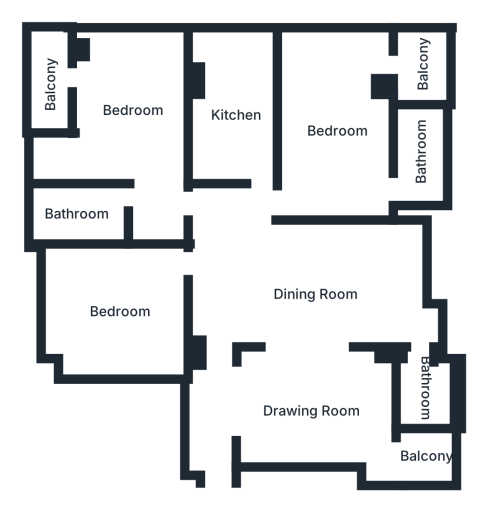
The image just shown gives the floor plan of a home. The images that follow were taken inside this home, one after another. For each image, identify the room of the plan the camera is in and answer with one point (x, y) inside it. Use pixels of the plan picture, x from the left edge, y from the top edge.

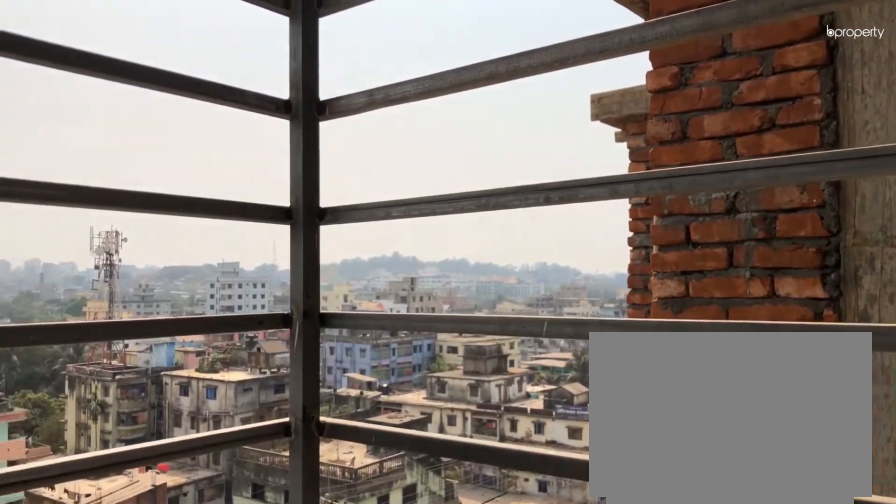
(427, 458)
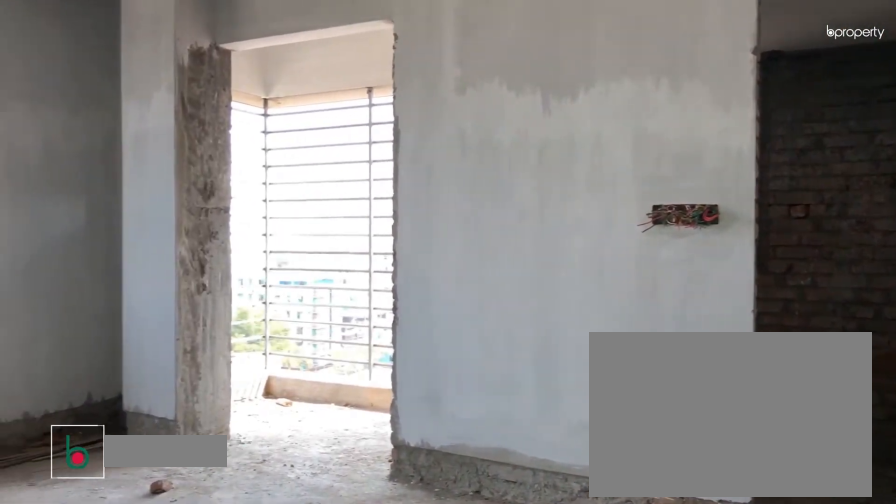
(346, 127)
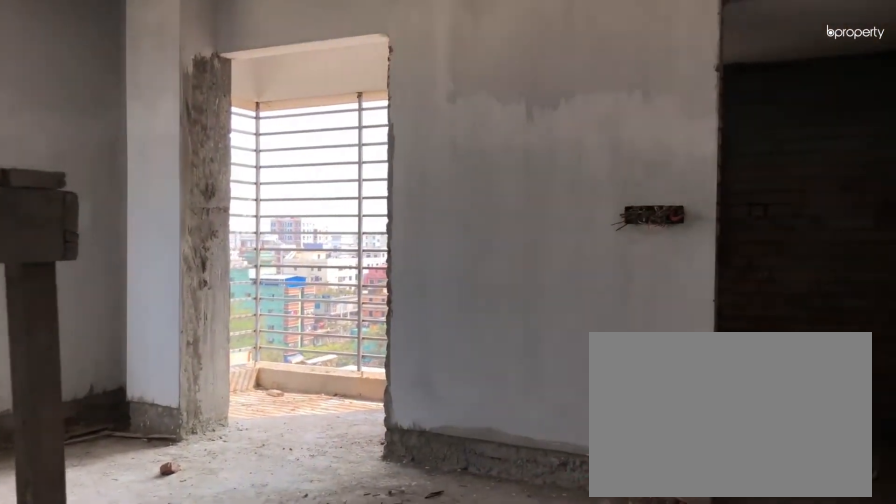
(346, 127)
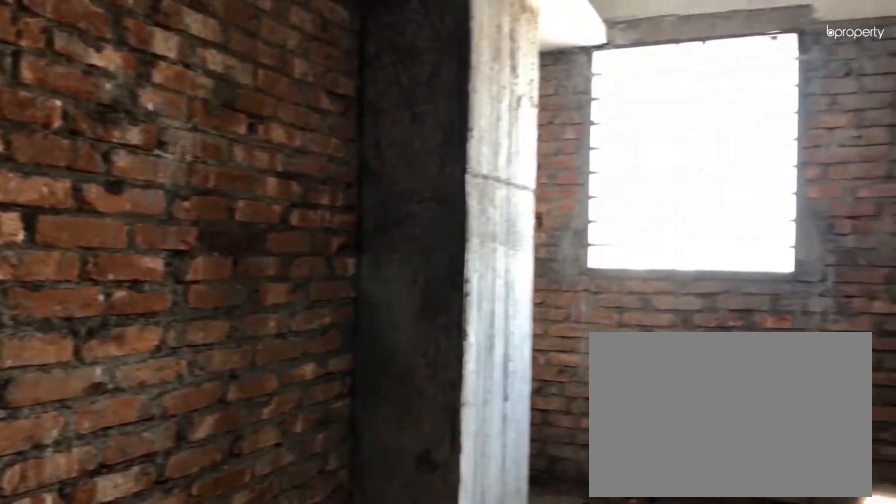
(240, 109)
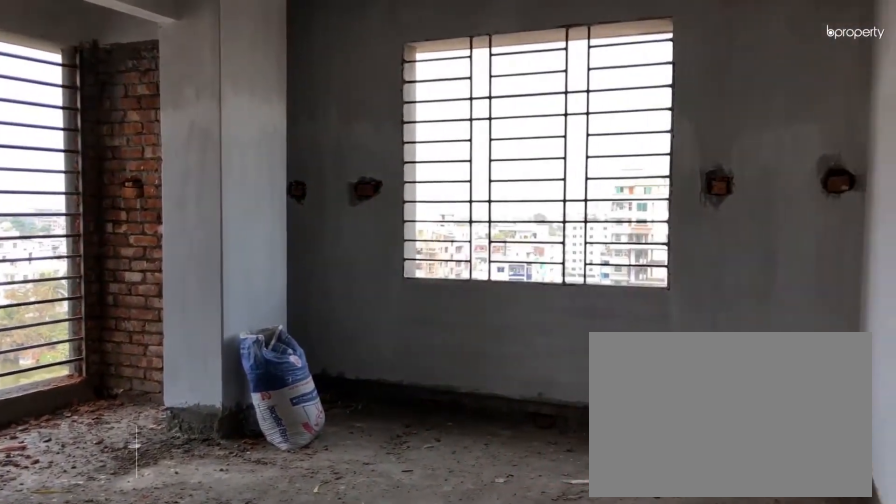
(135, 110)
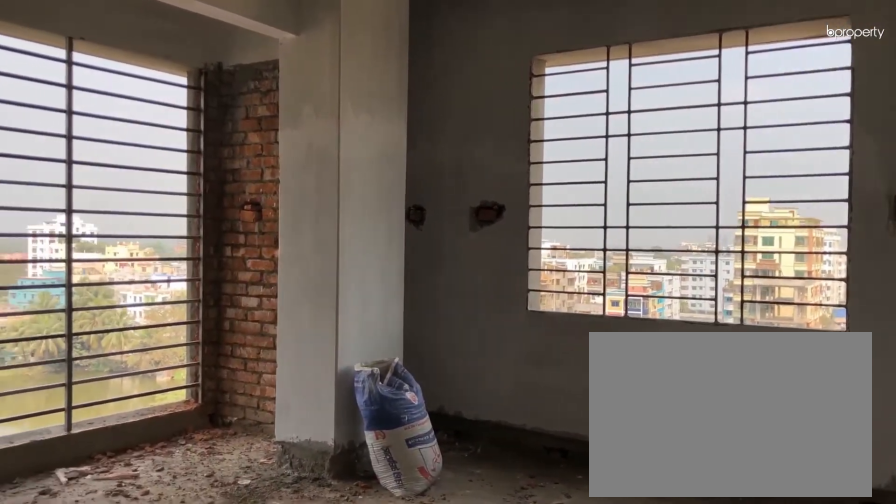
(135, 110)
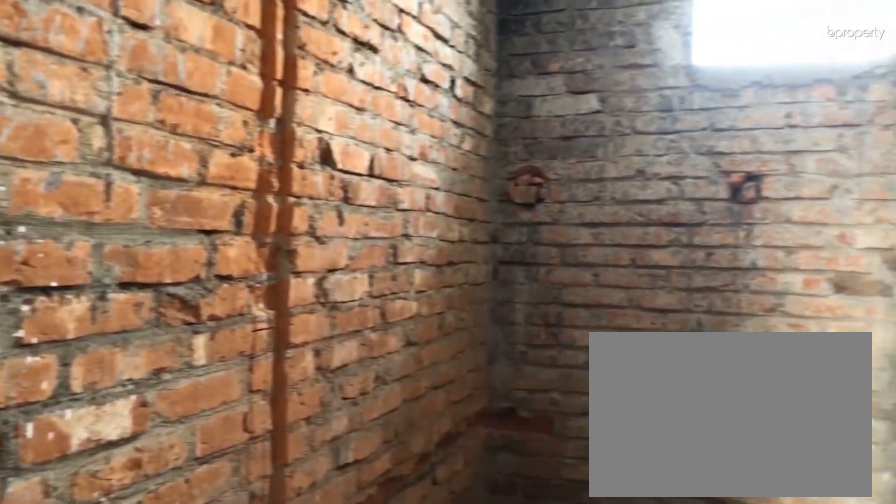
(84, 213)
